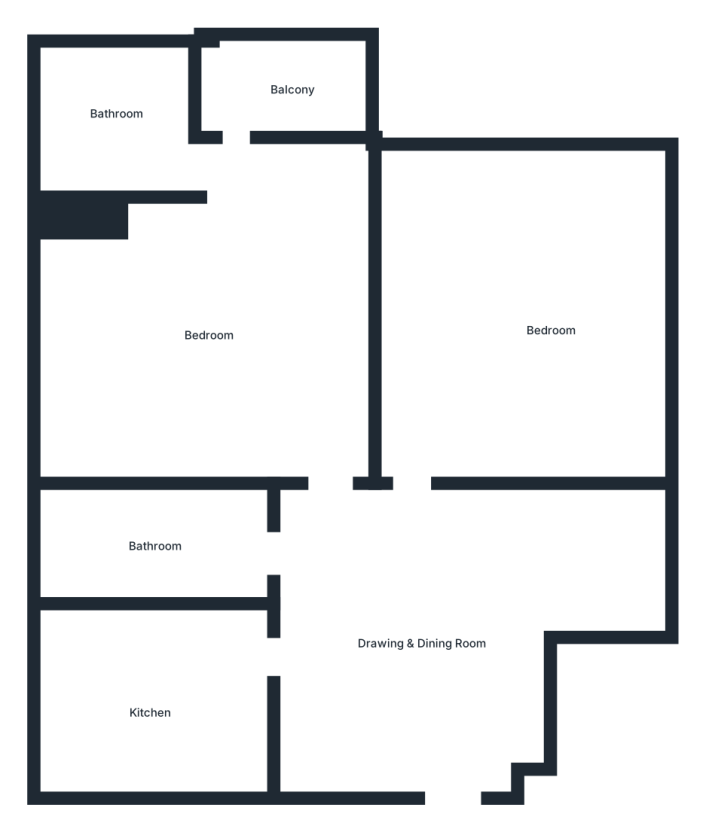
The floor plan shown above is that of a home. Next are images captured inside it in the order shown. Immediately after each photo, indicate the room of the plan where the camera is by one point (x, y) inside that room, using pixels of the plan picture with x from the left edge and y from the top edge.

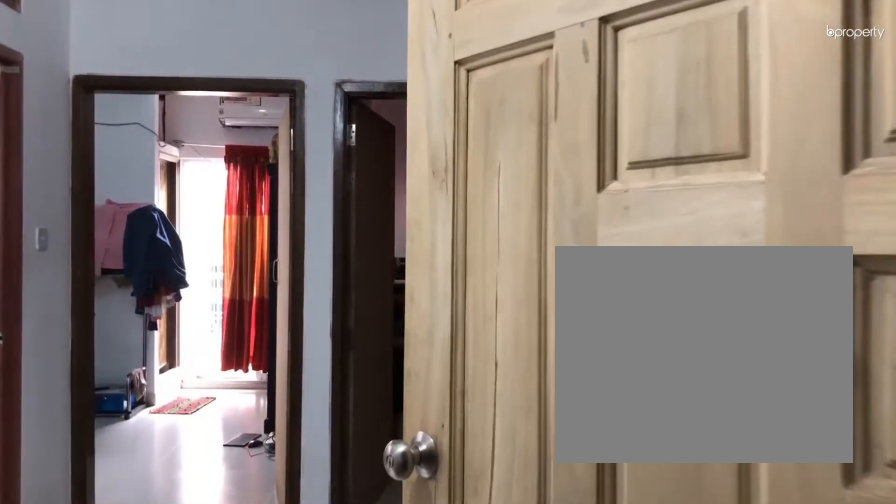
(456, 773)
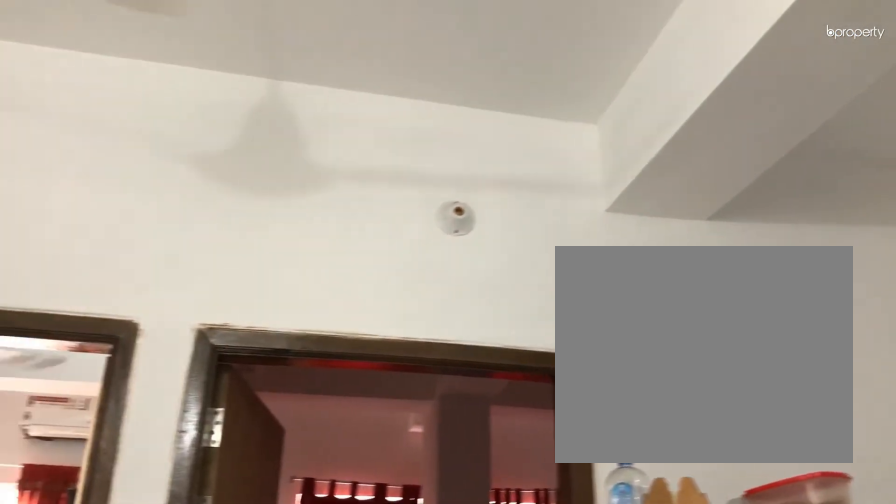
(412, 610)
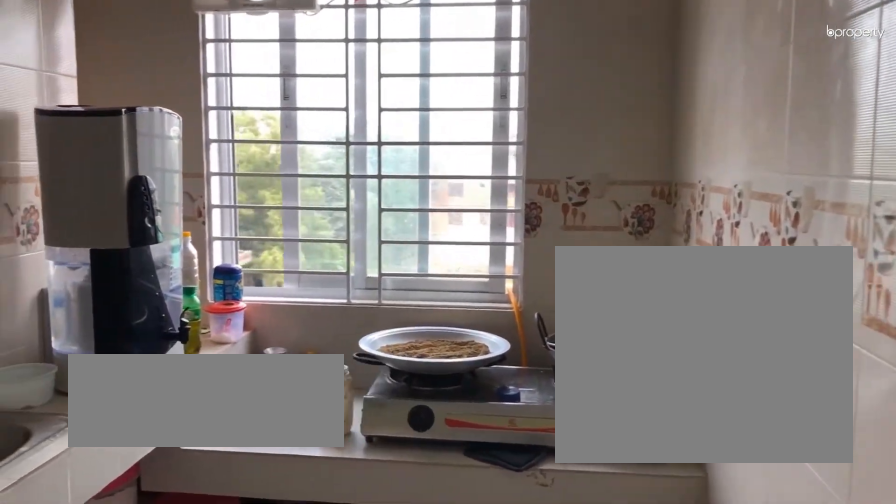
(142, 690)
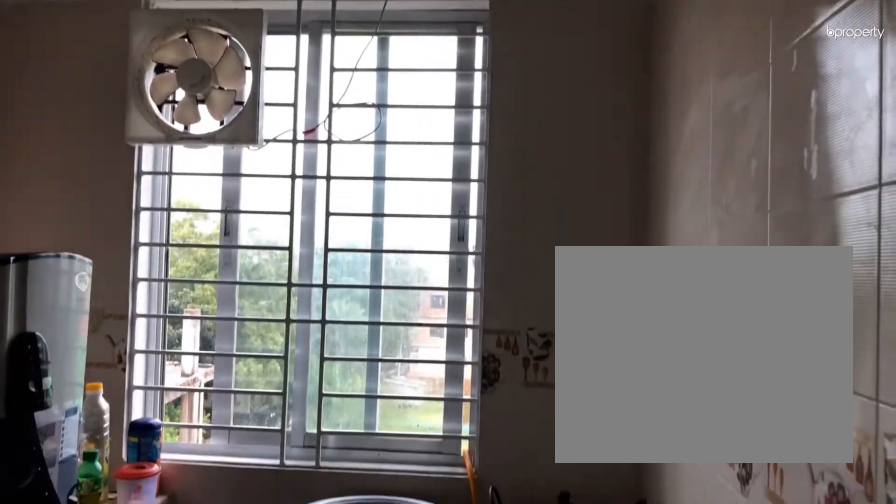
(142, 690)
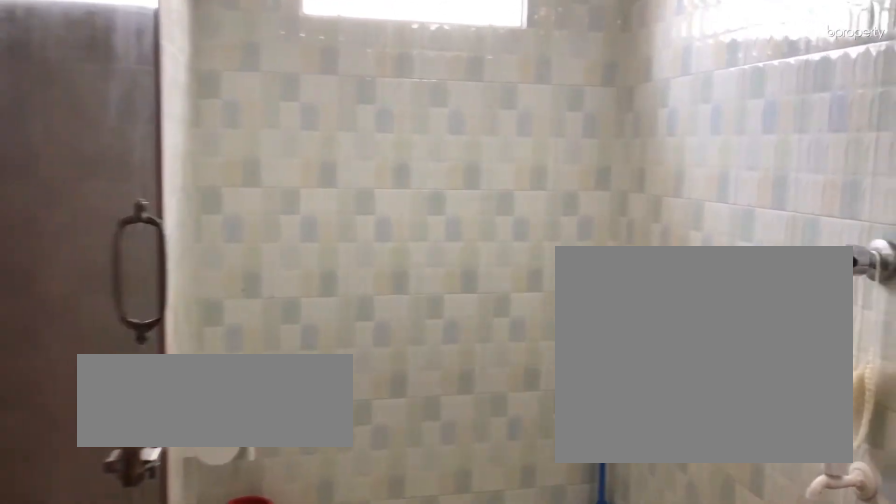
(167, 543)
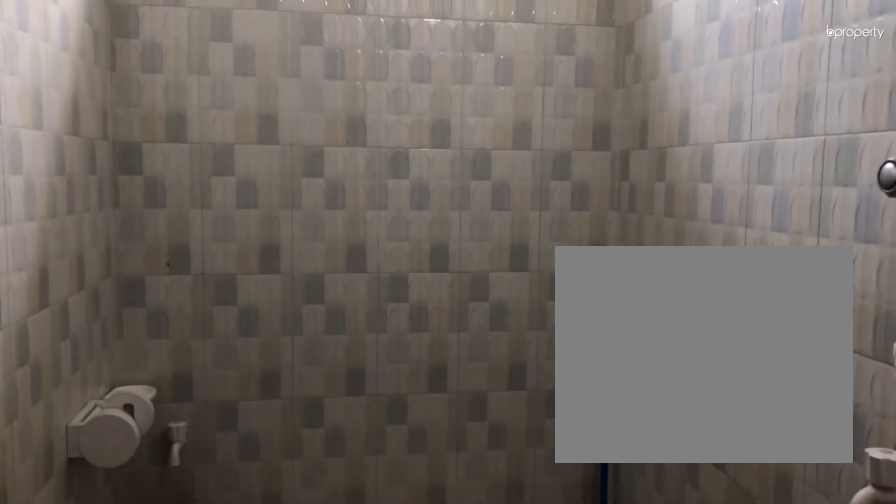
(167, 542)
